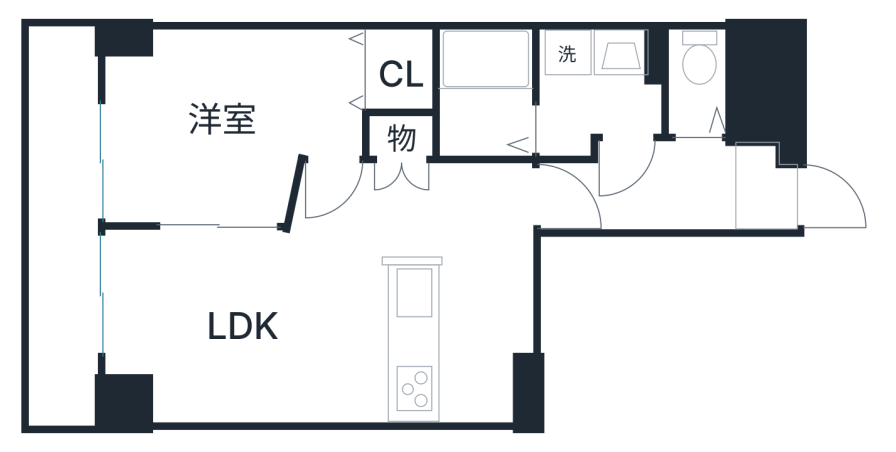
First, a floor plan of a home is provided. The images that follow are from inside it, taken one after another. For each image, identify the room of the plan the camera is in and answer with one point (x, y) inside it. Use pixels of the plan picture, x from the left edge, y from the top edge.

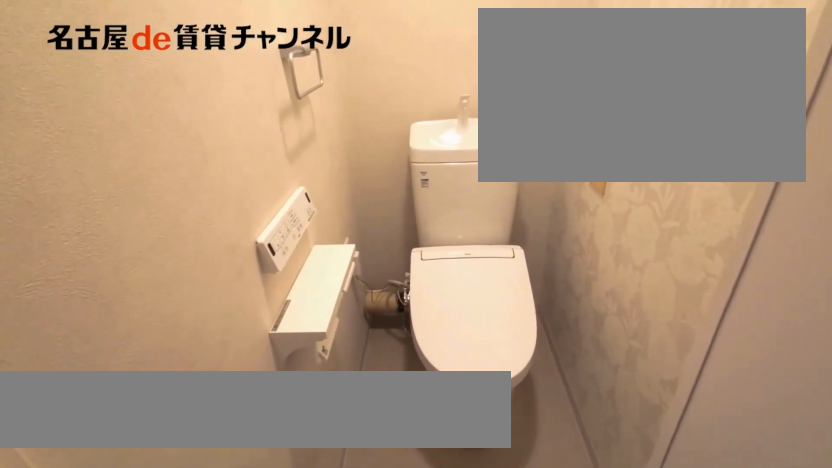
(698, 86)
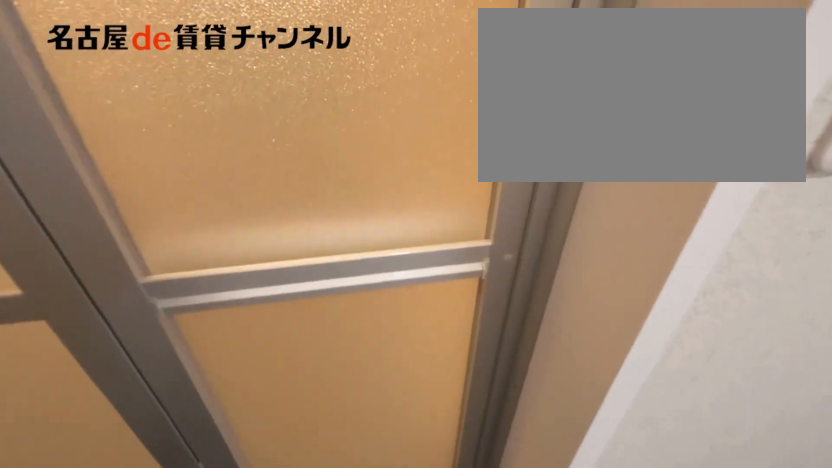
(599, 87)
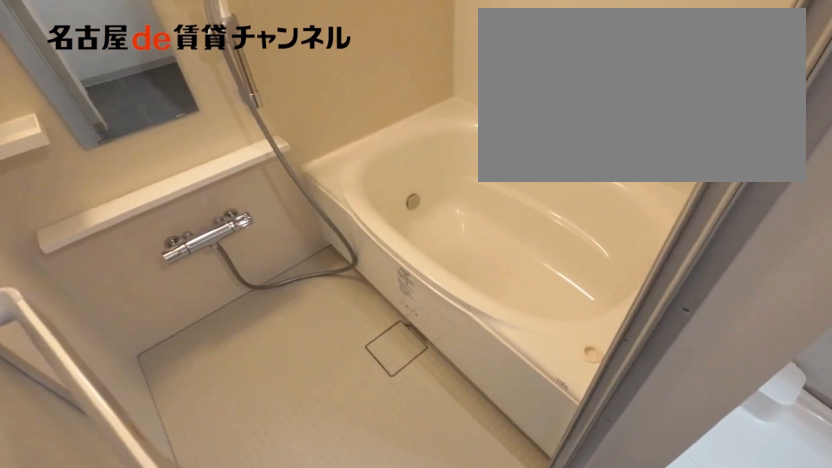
(482, 96)
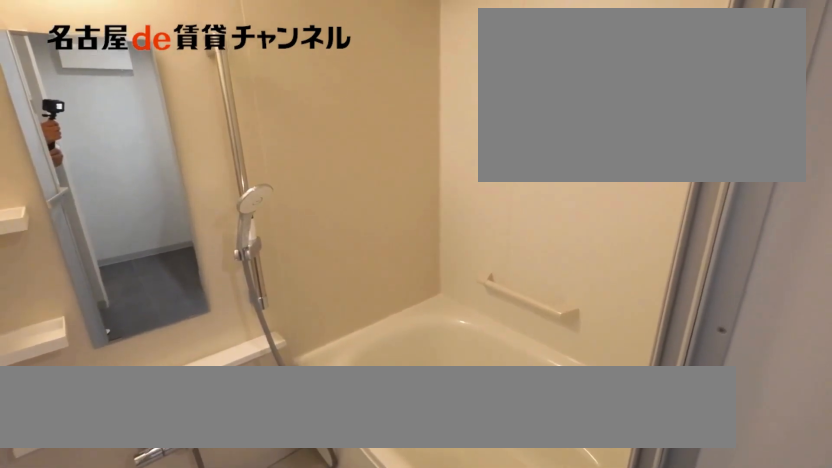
(482, 96)
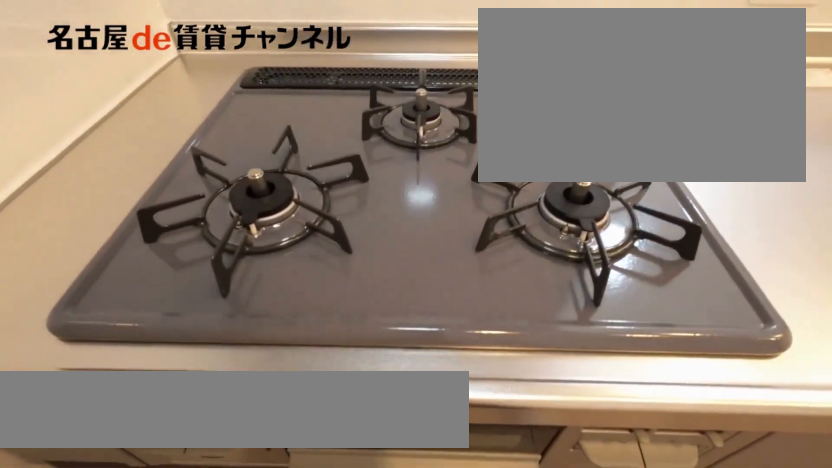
(459, 345)
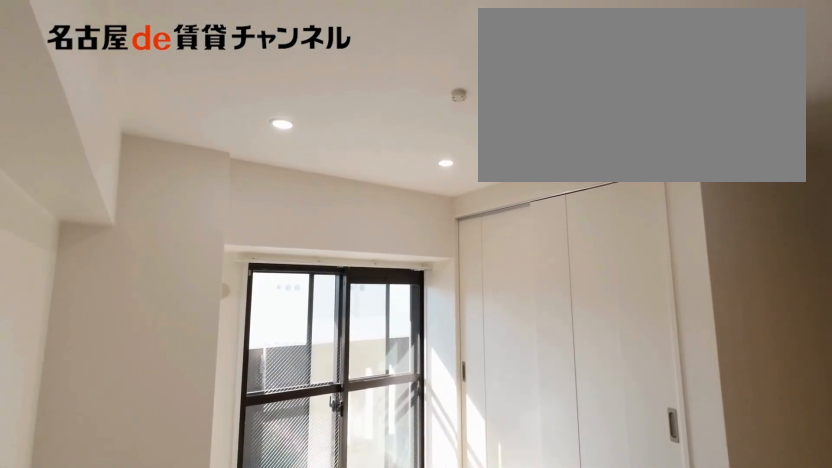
(240, 327)
